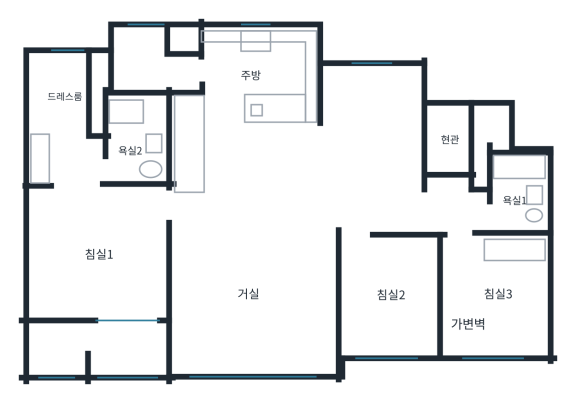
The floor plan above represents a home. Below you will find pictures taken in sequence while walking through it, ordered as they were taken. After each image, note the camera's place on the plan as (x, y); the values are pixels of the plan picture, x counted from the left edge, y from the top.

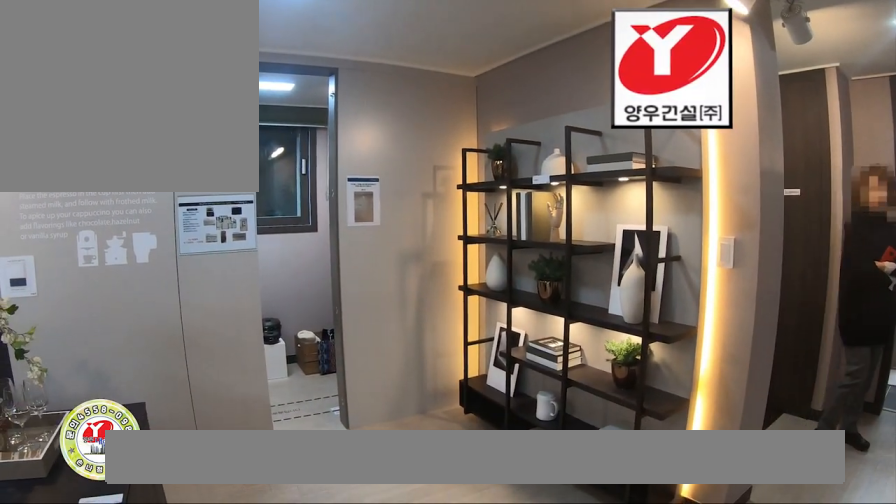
(369, 124)
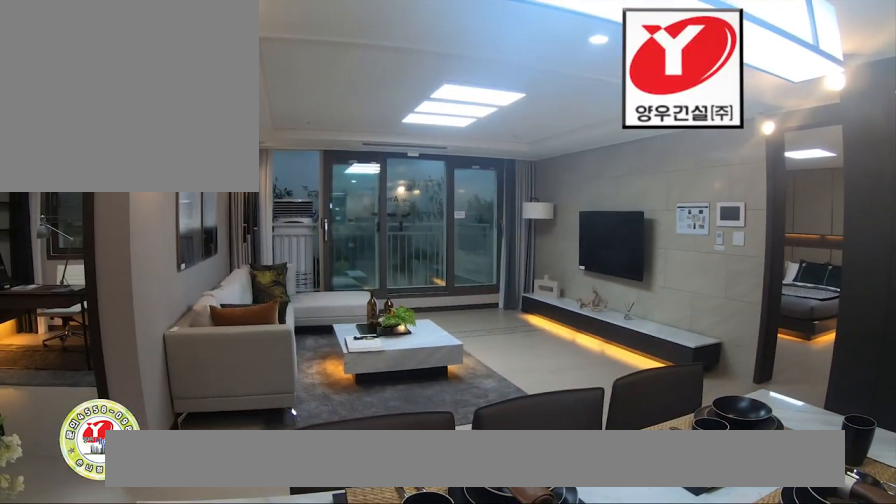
(308, 175)
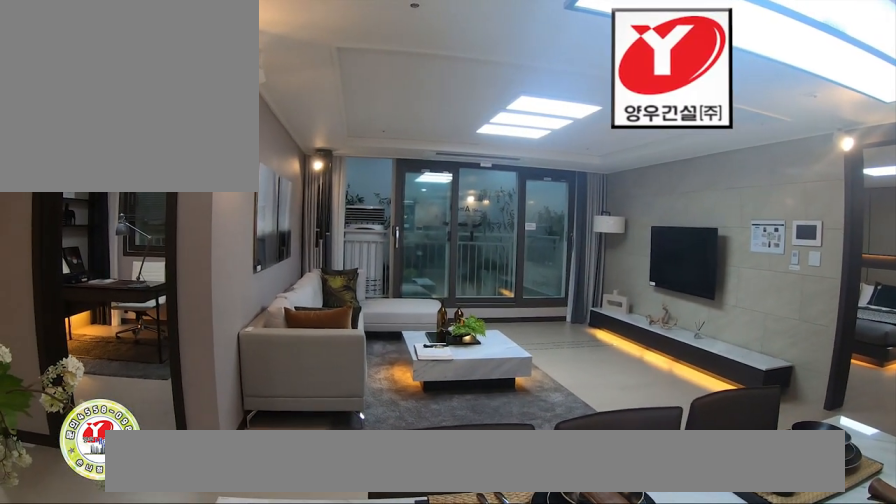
(308, 175)
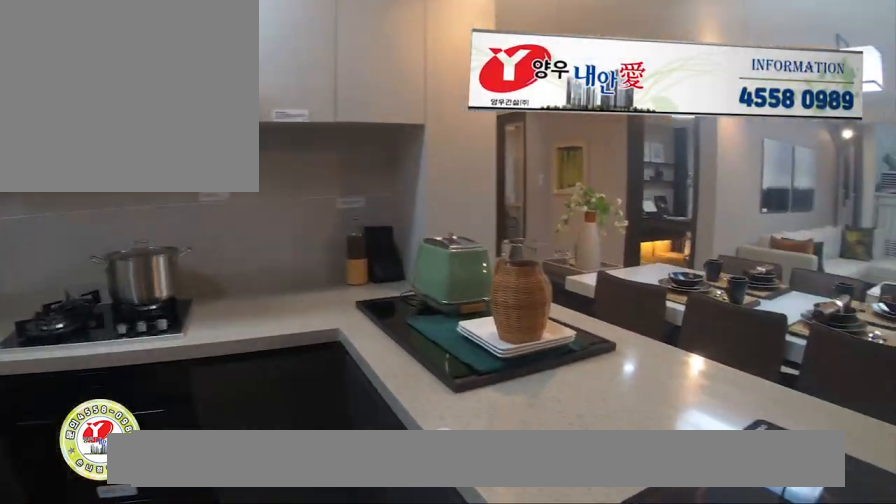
(266, 69)
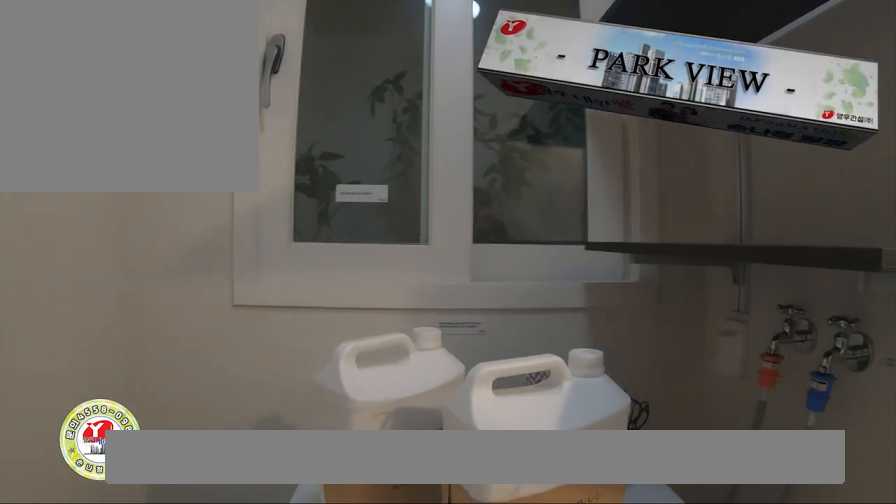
(168, 69)
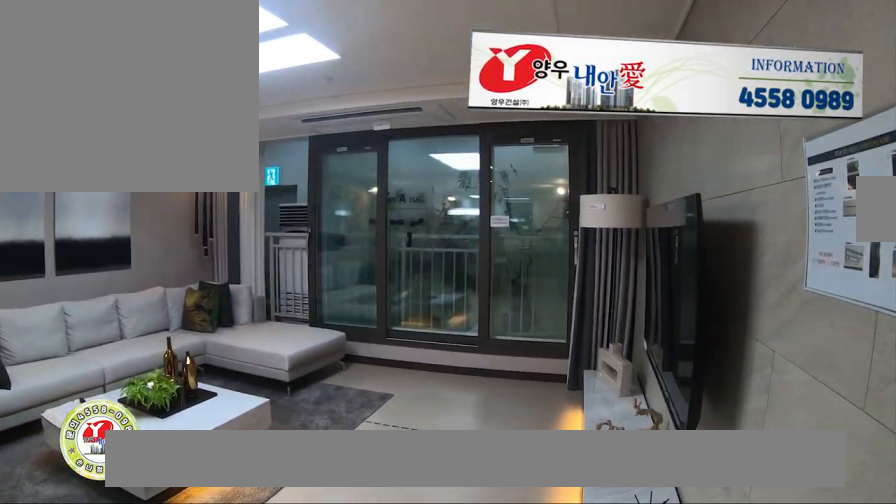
(249, 313)
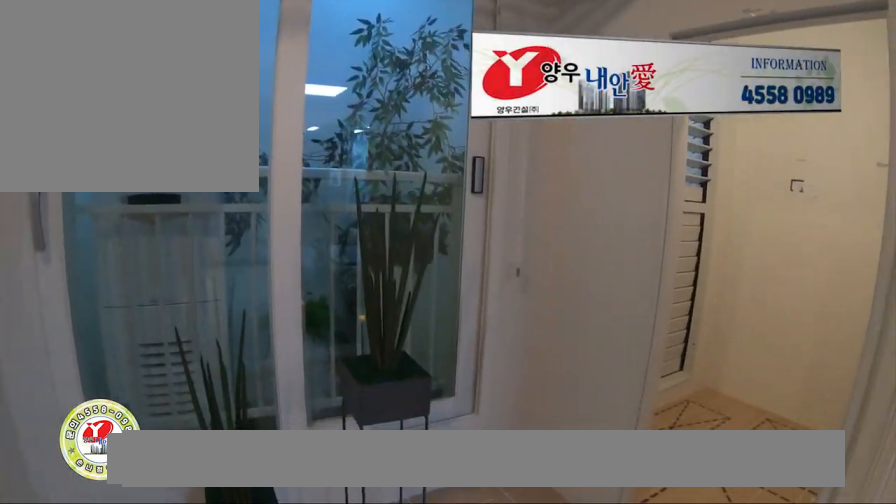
(99, 274)
